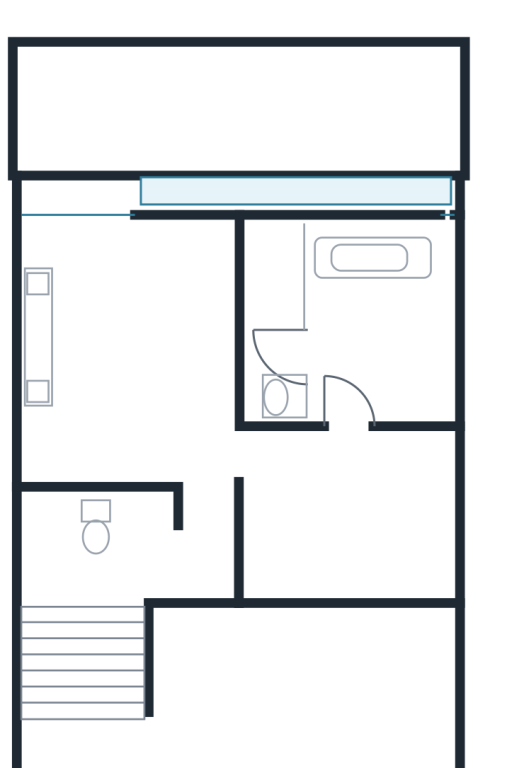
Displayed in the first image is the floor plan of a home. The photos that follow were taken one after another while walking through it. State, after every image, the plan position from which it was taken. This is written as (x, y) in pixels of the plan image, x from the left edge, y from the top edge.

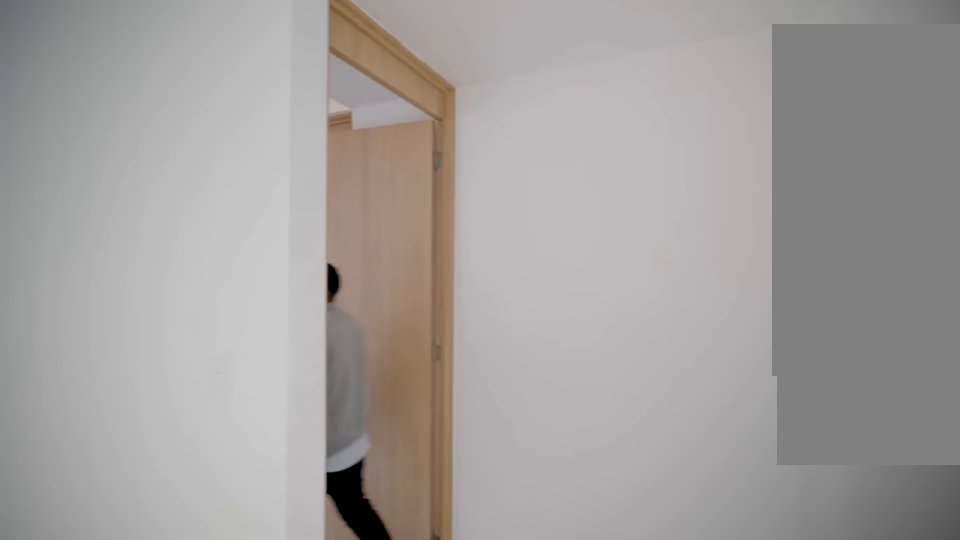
(118, 579)
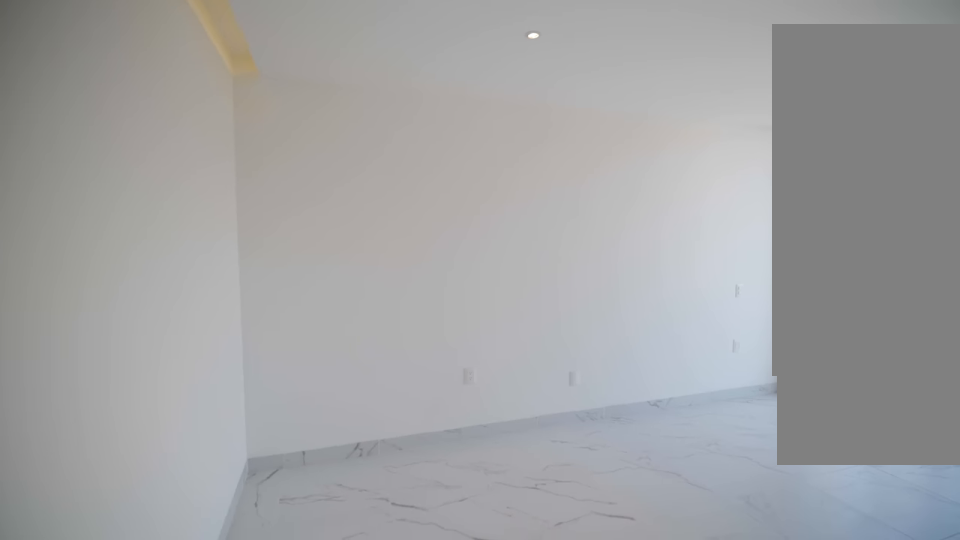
(204, 471)
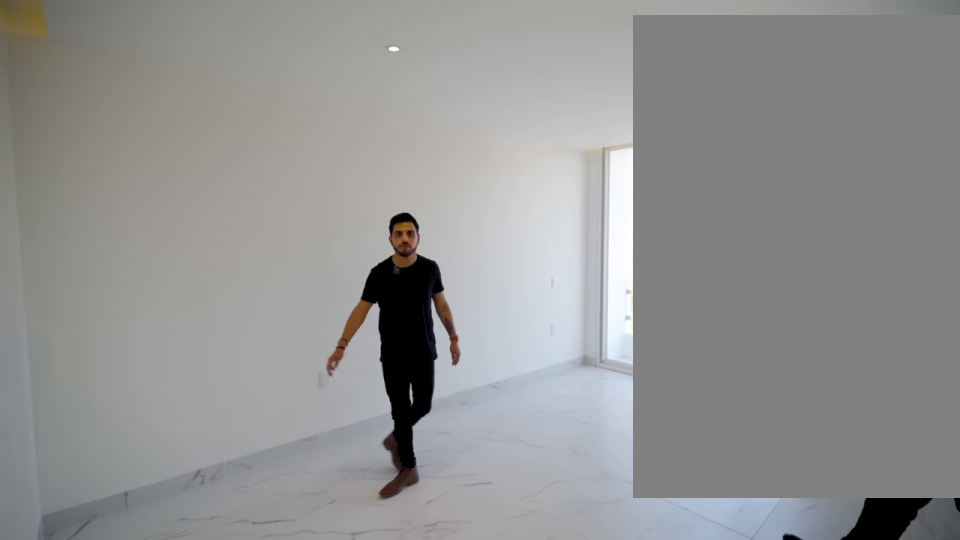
(204, 462)
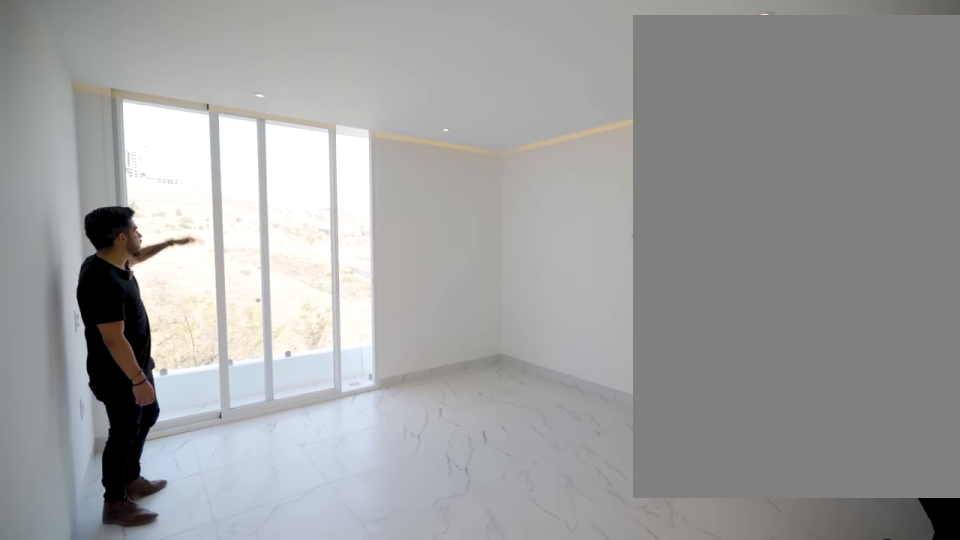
(84, 458)
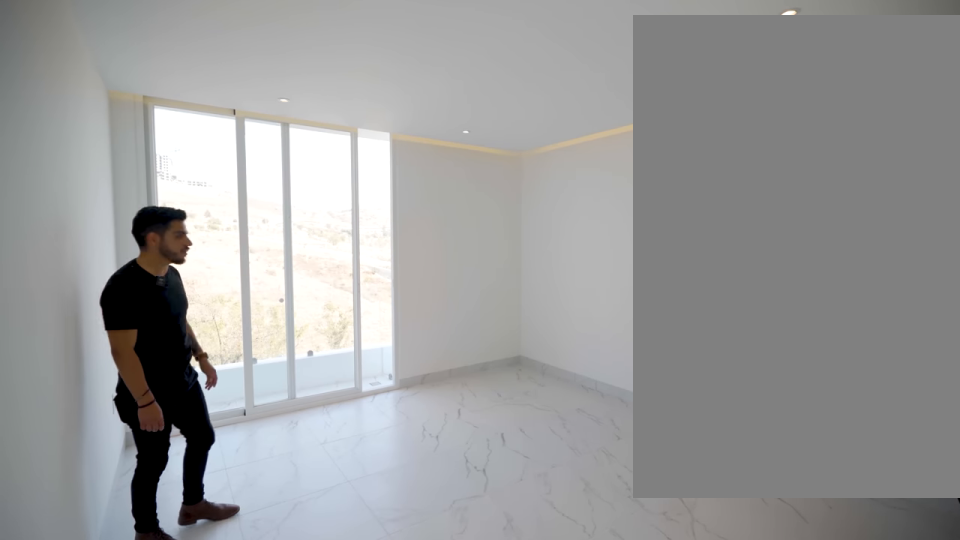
(78, 457)
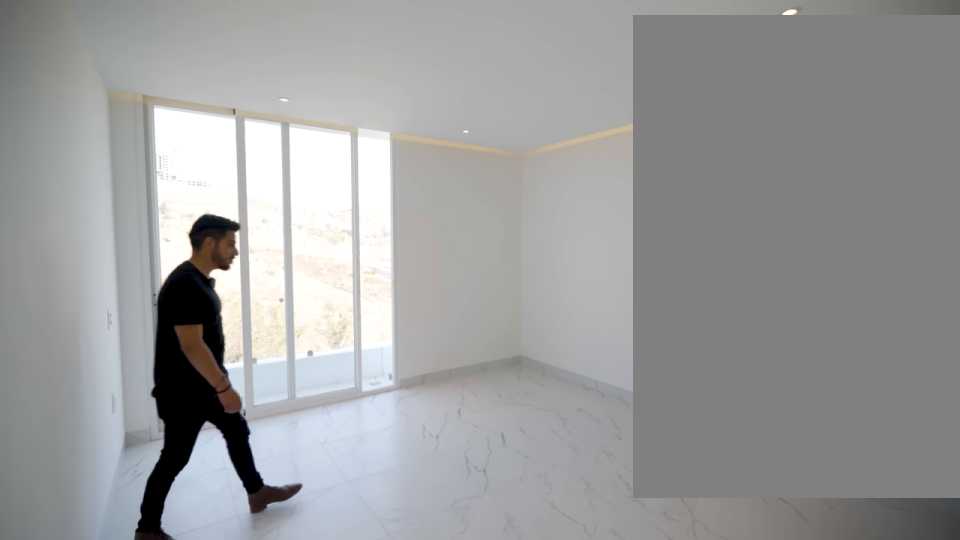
(78, 457)
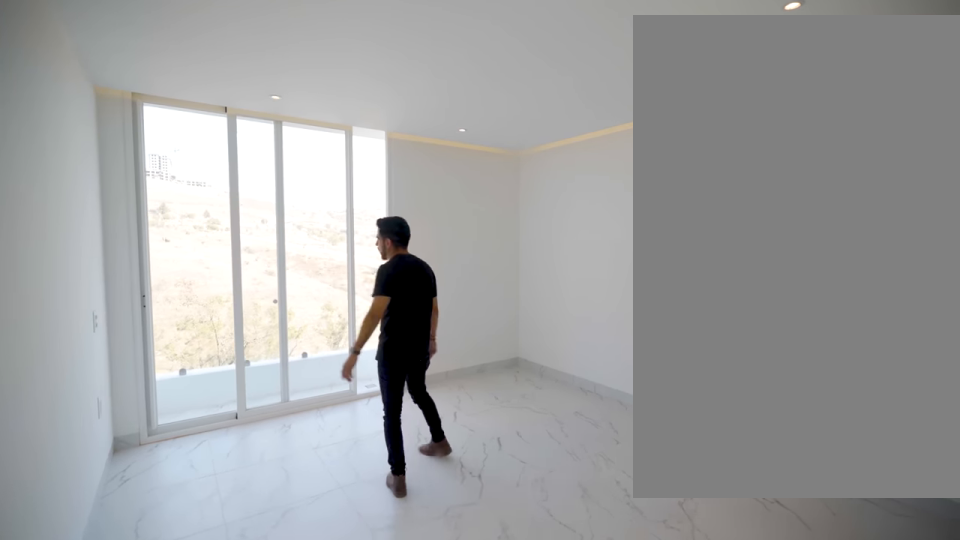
(78, 457)
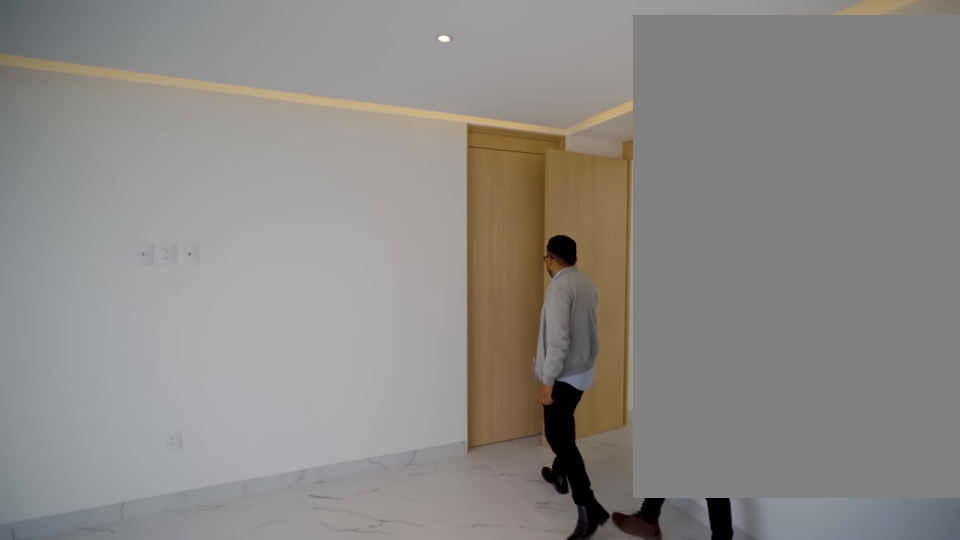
(79, 307)
